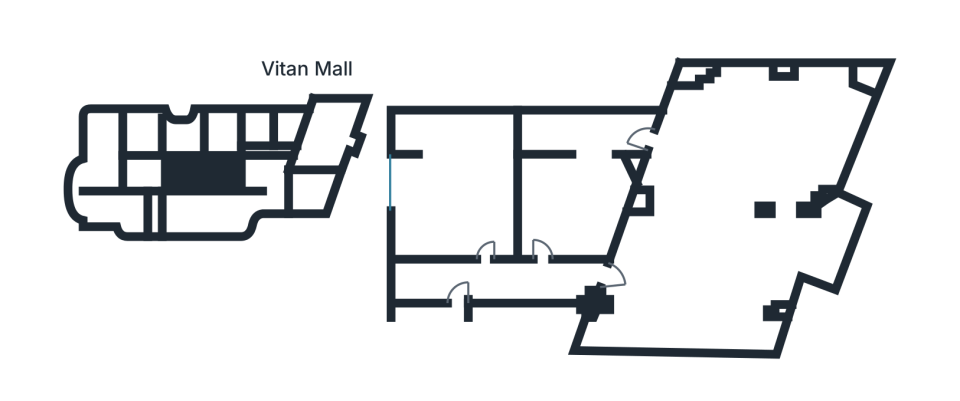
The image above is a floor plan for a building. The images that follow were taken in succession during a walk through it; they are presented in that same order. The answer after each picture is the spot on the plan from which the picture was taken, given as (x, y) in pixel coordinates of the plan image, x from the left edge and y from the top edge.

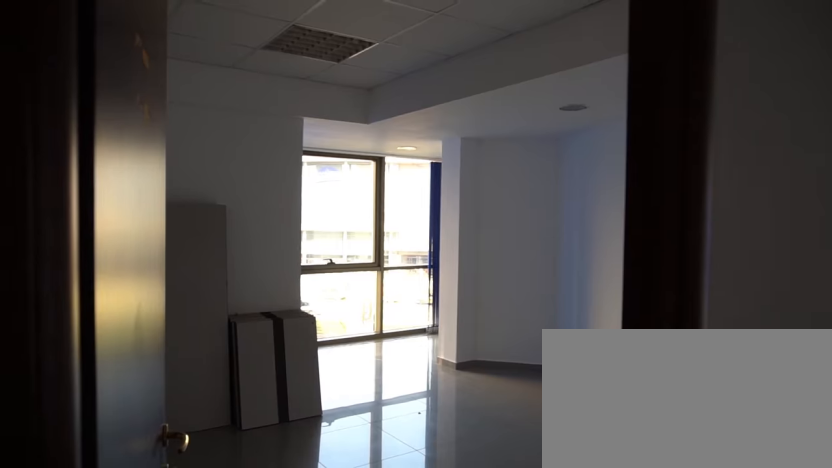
(541, 286)
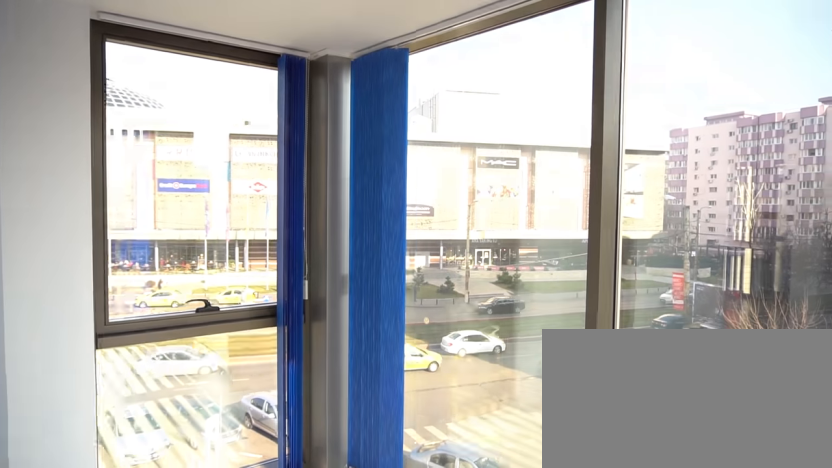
(812, 286)
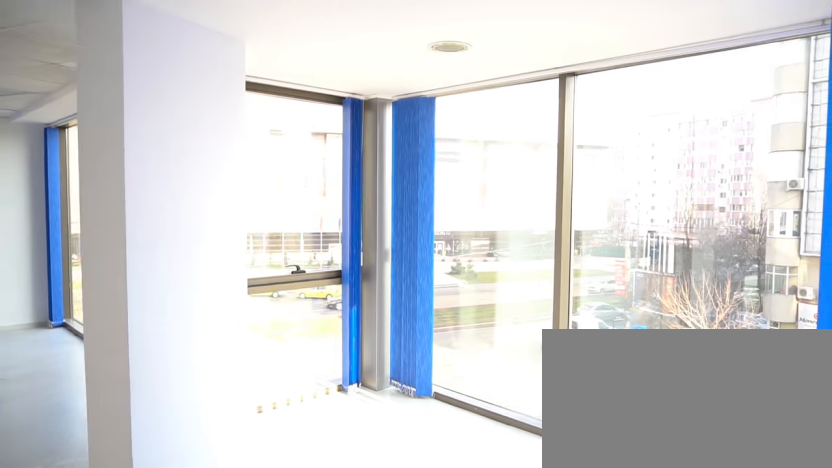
(766, 307)
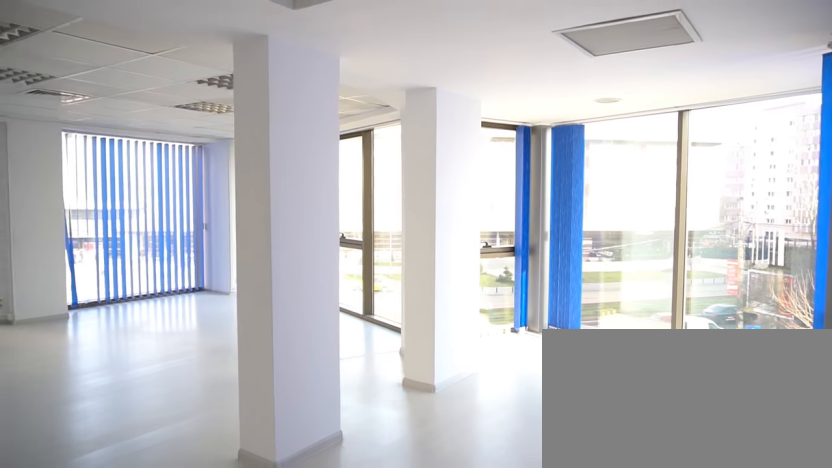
(732, 307)
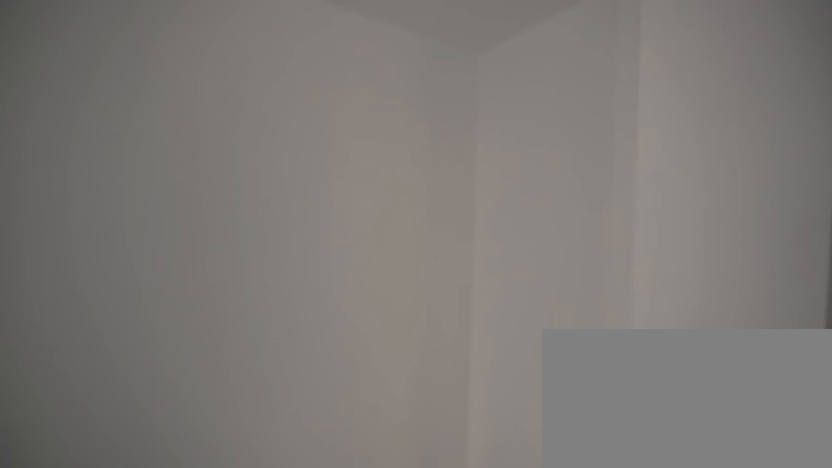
(603, 333)
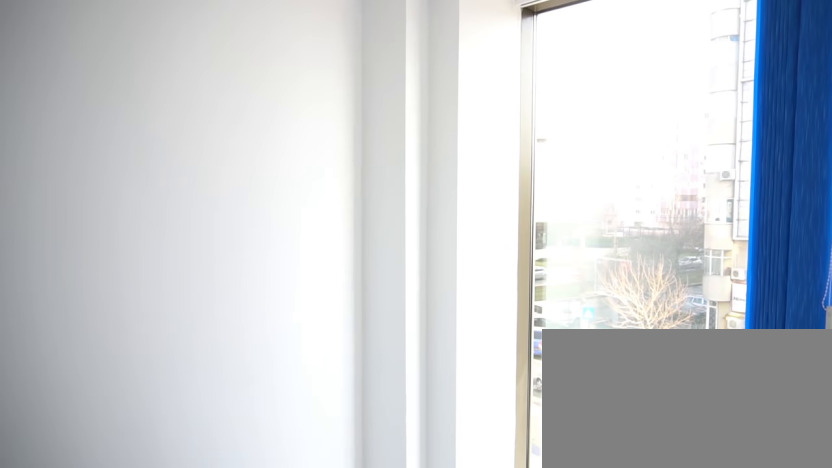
(727, 329)
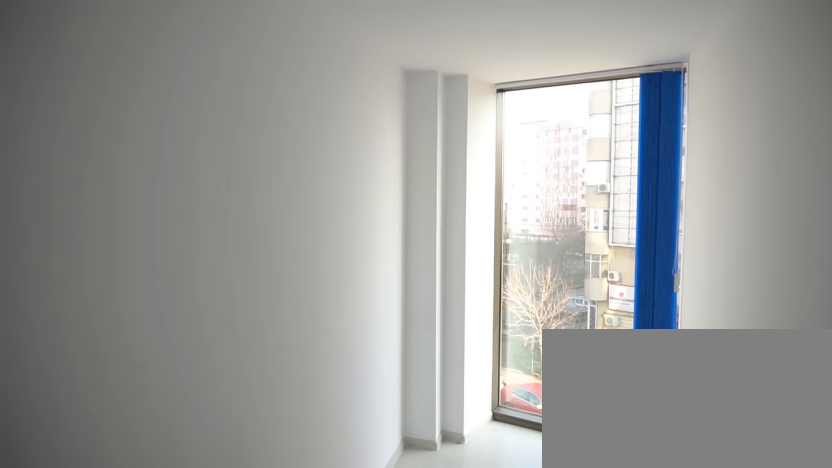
(630, 346)
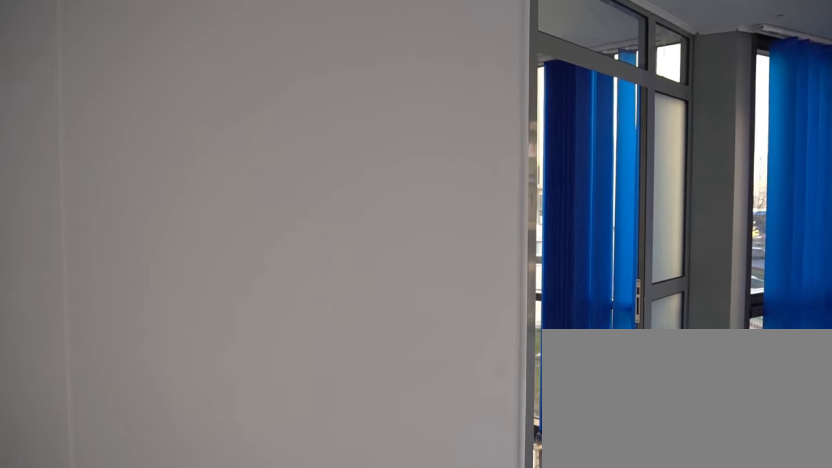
(664, 187)
